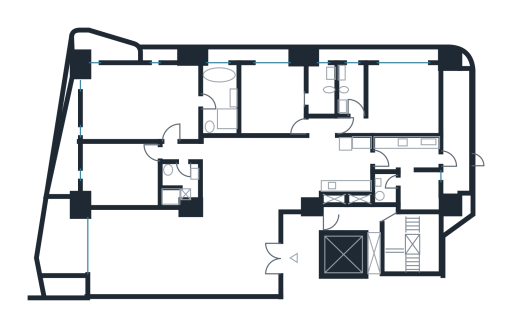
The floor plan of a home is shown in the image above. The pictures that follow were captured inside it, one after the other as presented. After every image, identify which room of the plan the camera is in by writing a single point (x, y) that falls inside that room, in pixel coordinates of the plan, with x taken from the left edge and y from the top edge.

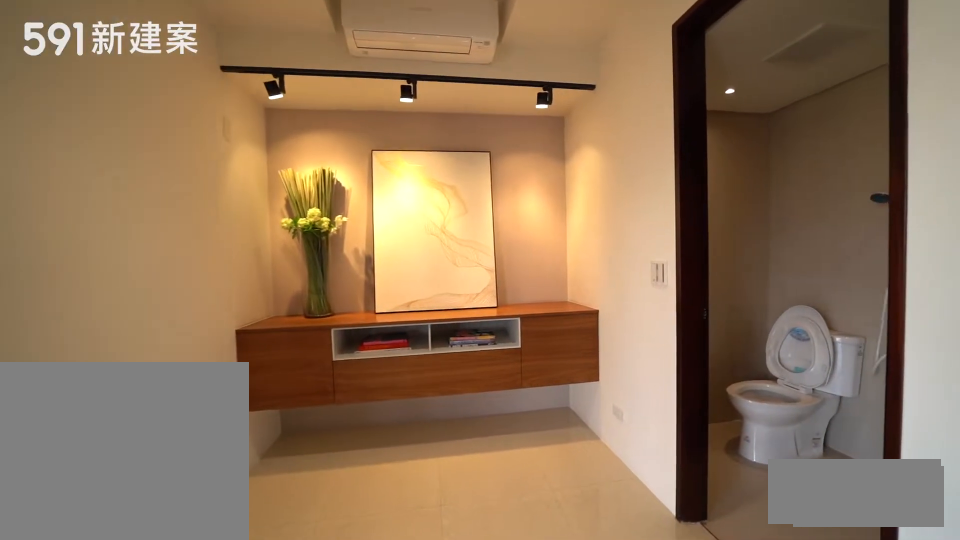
(422, 194)
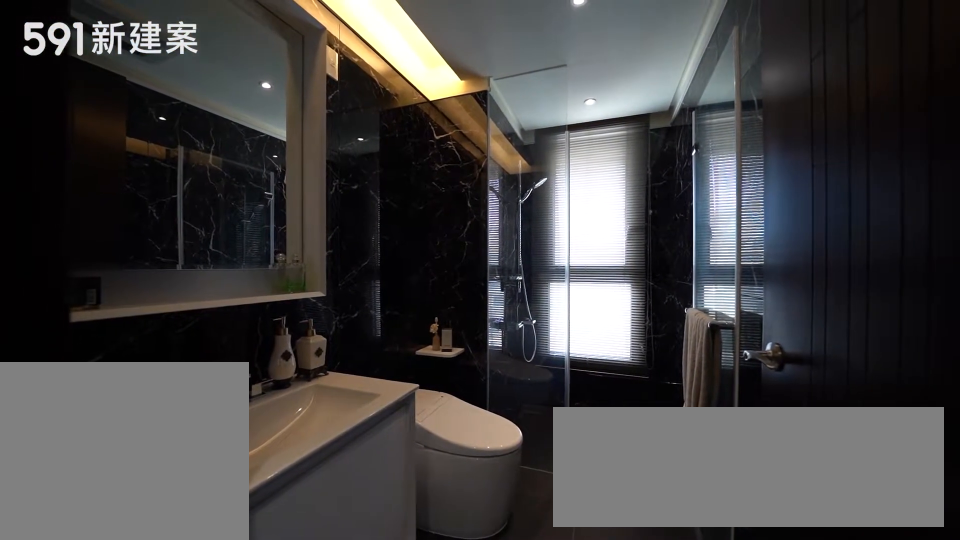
(353, 87)
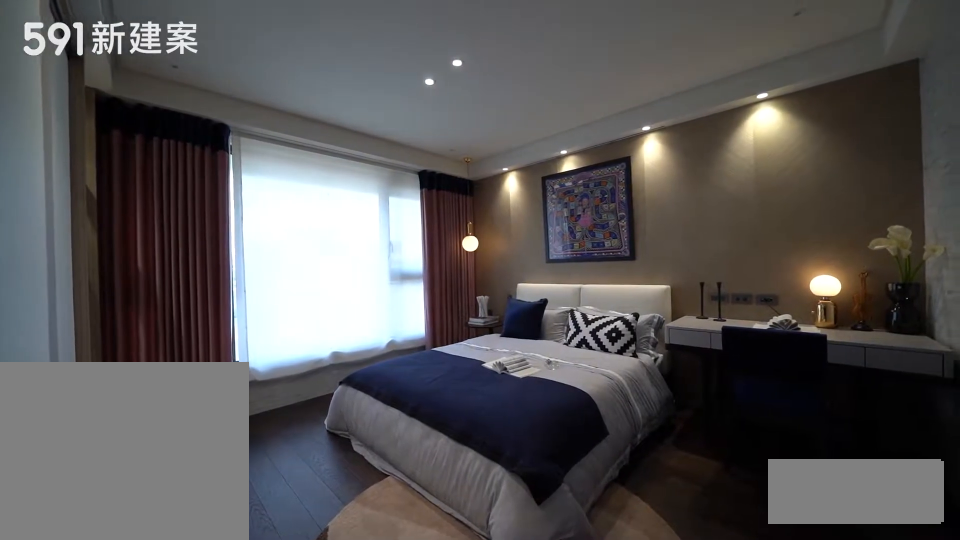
(399, 100)
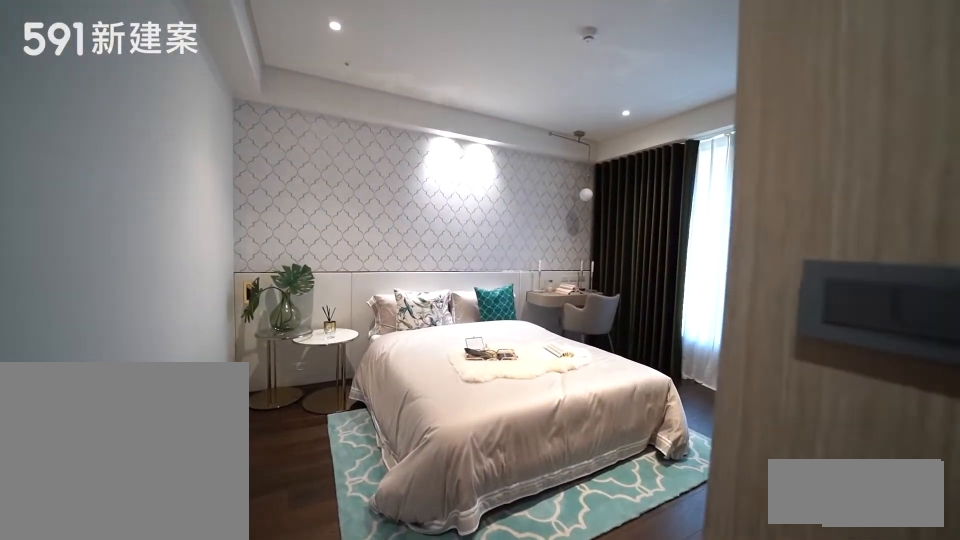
(271, 98)
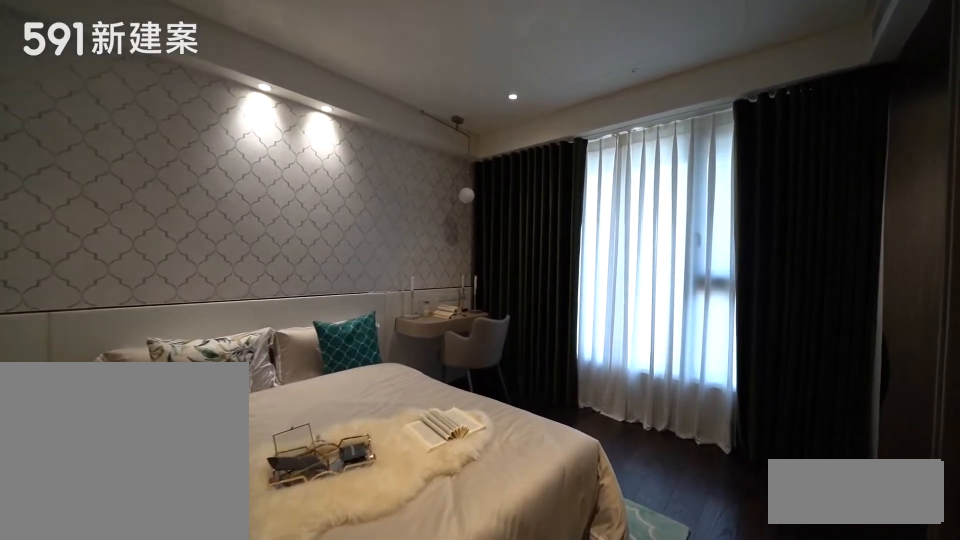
(271, 98)
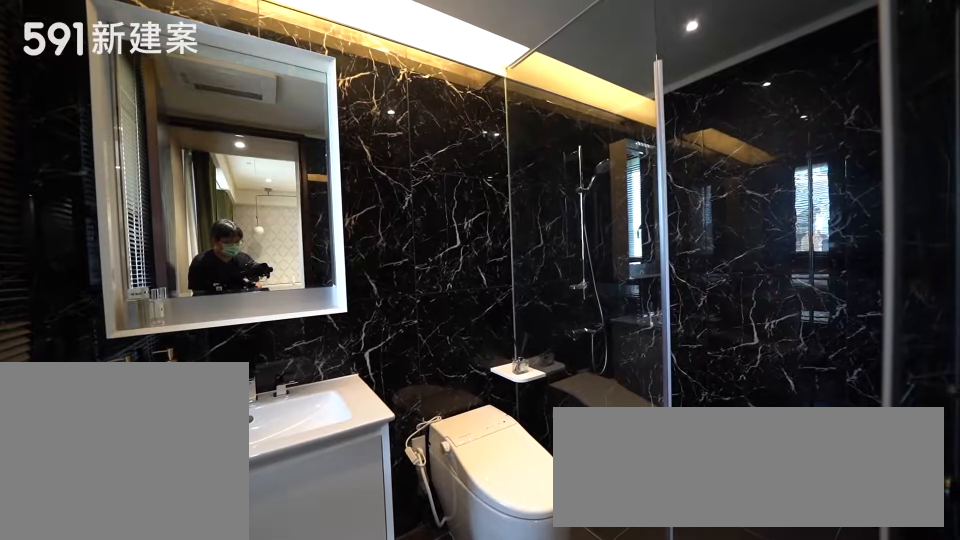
(322, 95)
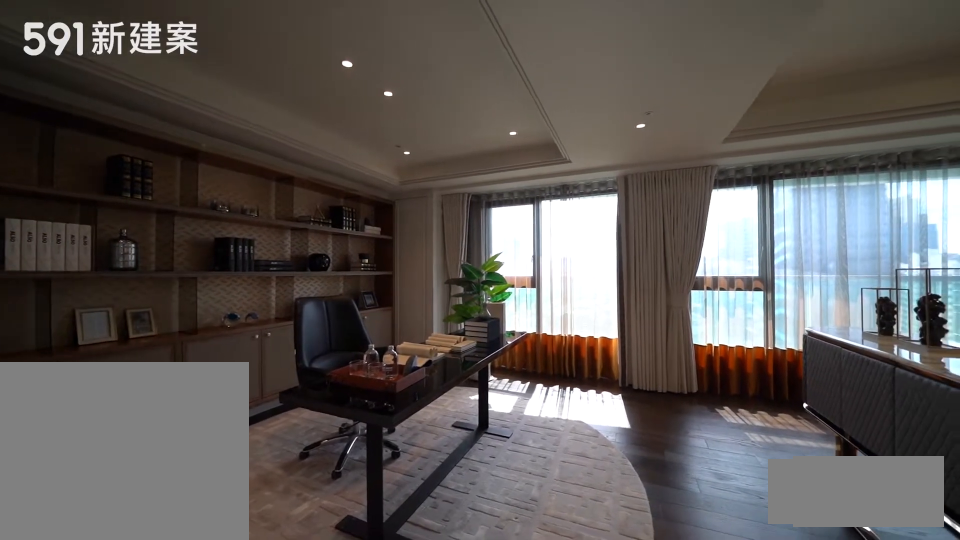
(122, 134)
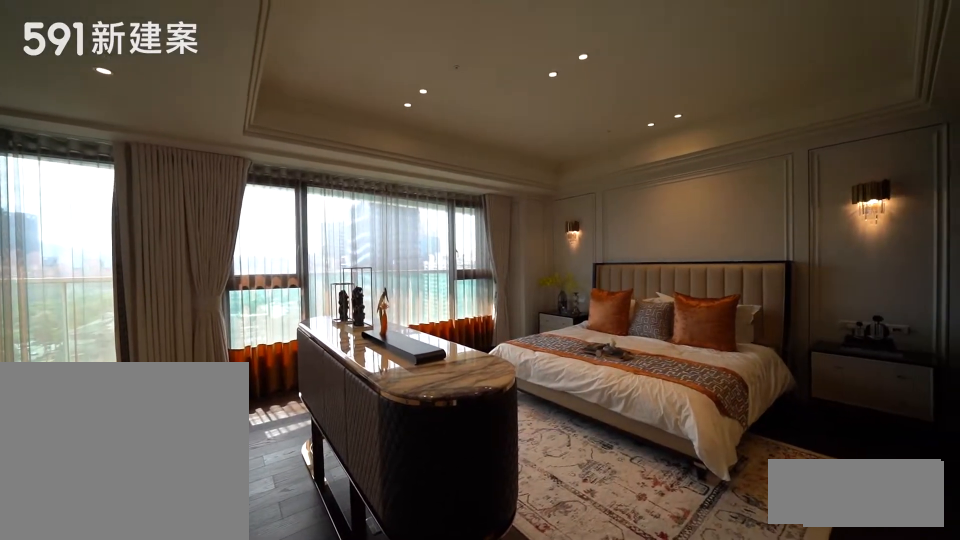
(122, 134)
